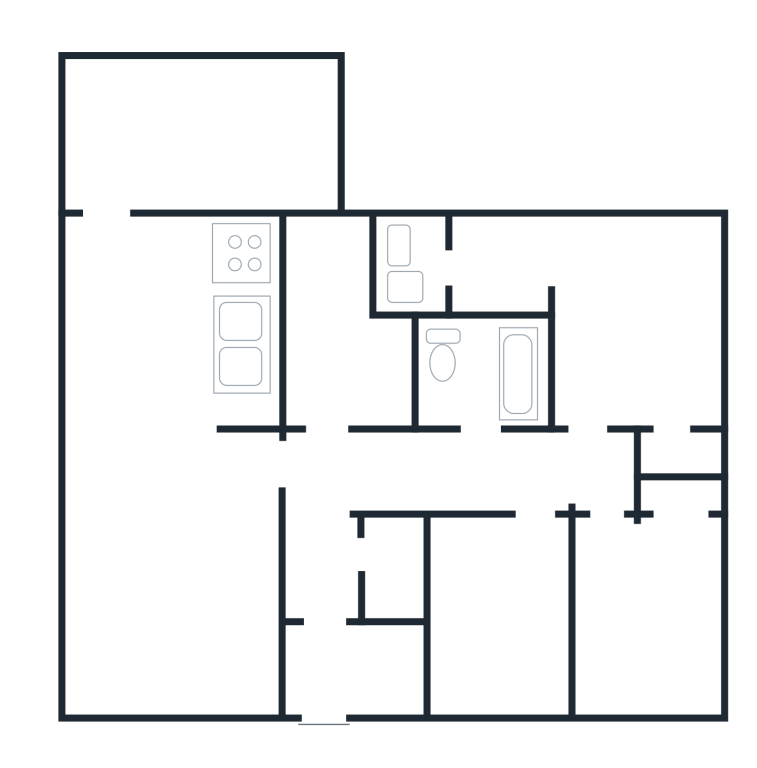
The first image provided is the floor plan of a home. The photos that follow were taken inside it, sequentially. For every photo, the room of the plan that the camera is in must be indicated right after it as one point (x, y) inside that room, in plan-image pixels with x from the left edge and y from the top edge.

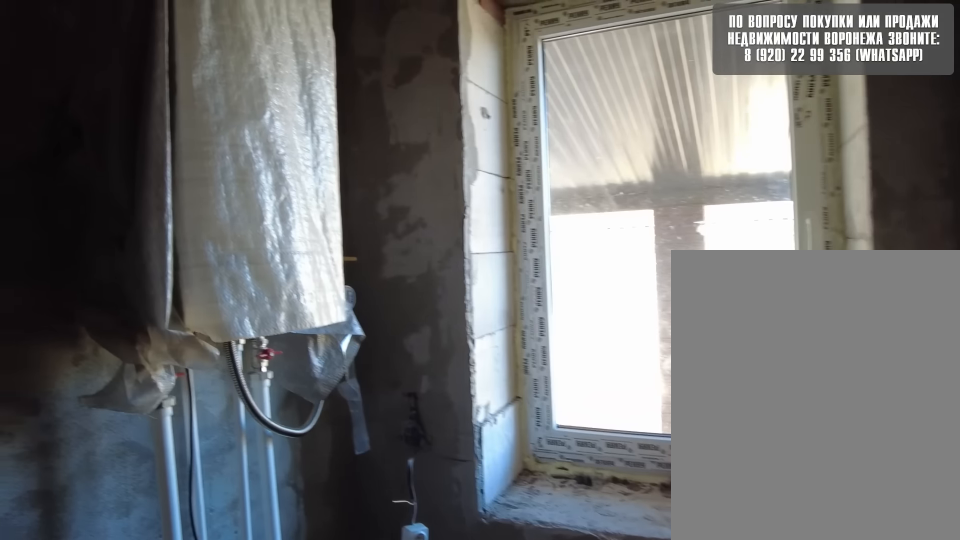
(353, 383)
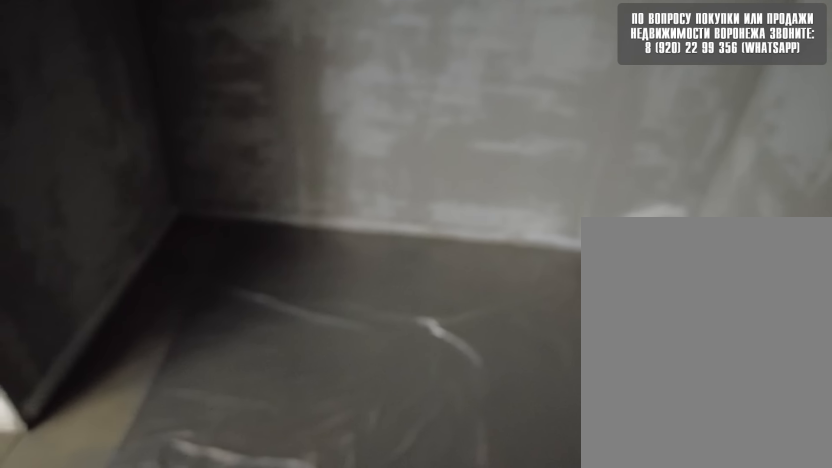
(503, 497)
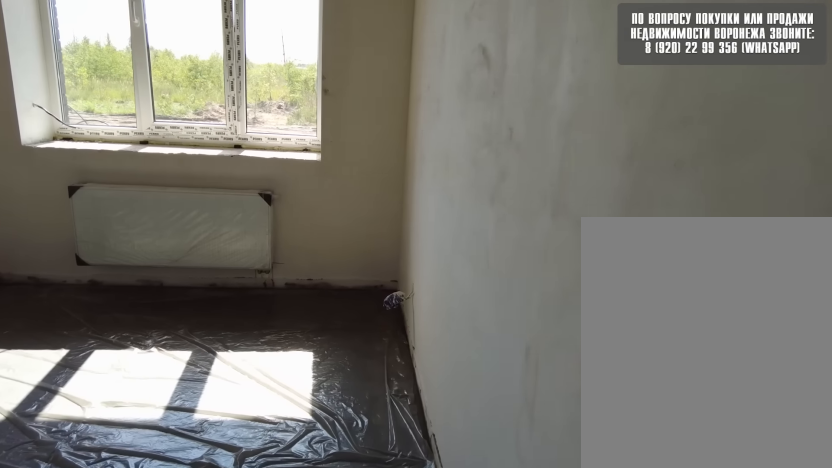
(627, 608)
